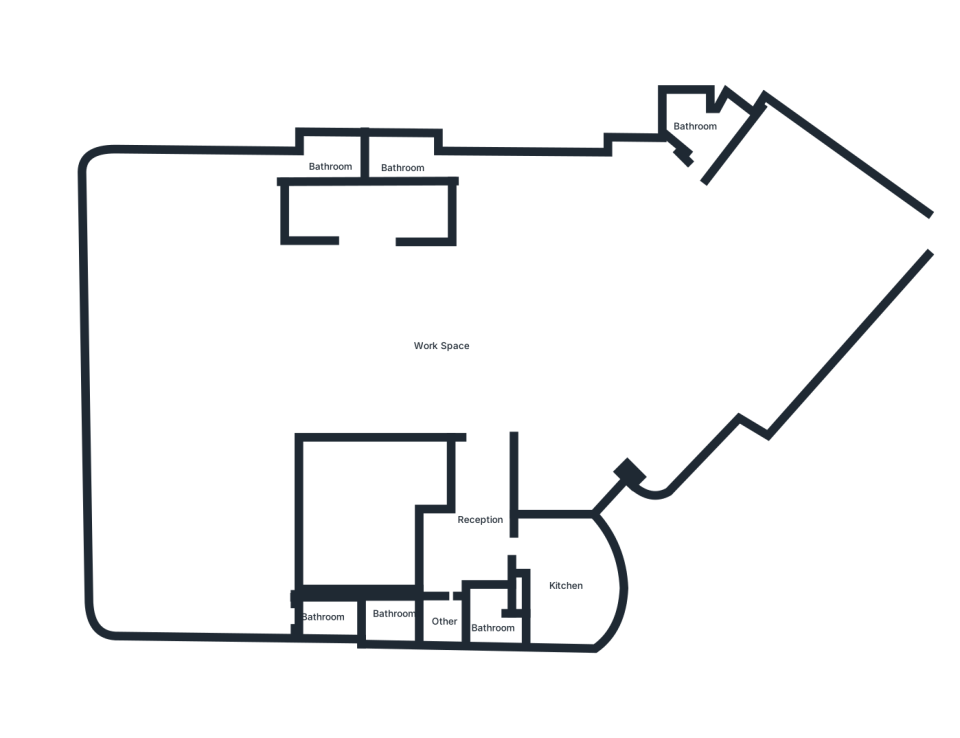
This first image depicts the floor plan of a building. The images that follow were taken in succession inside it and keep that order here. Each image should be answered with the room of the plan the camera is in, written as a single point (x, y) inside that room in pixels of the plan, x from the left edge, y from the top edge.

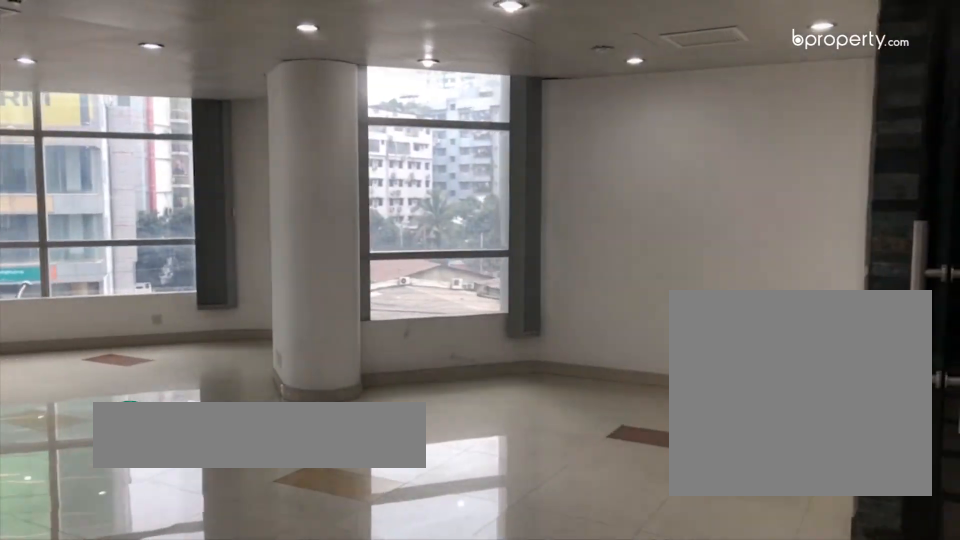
(441, 347)
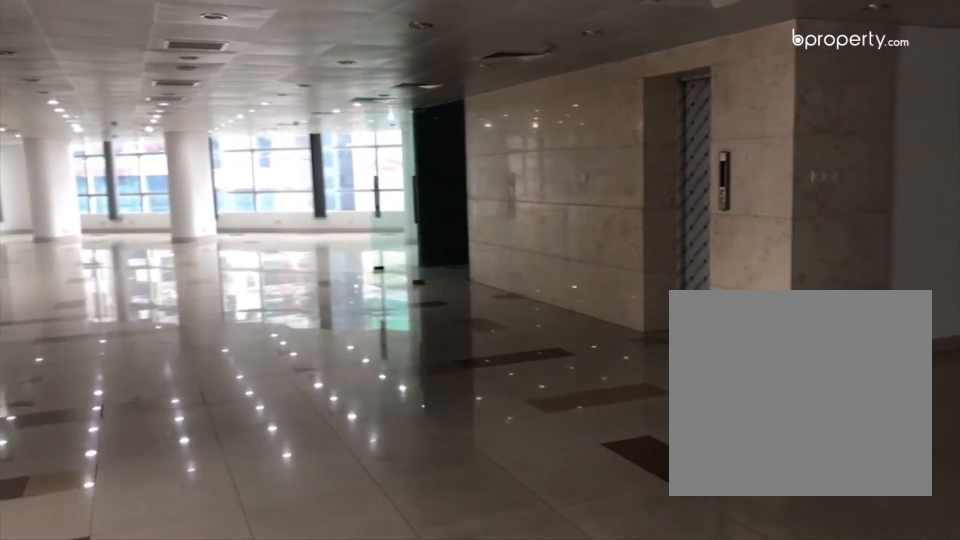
(441, 347)
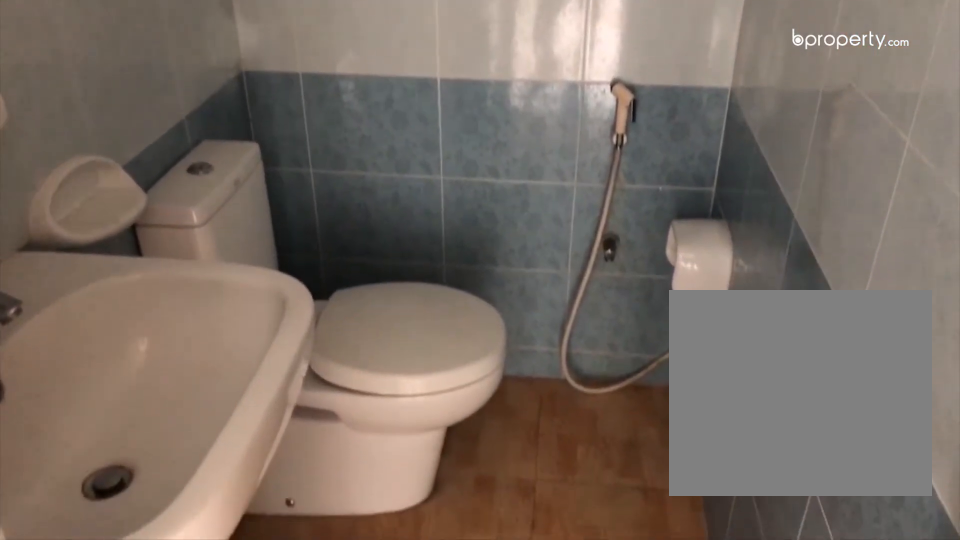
(331, 165)
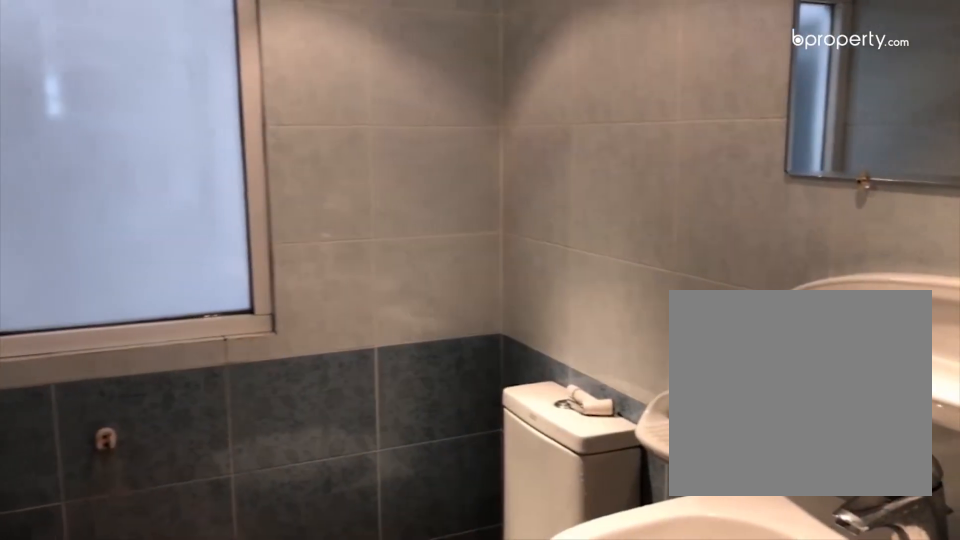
(321, 619)
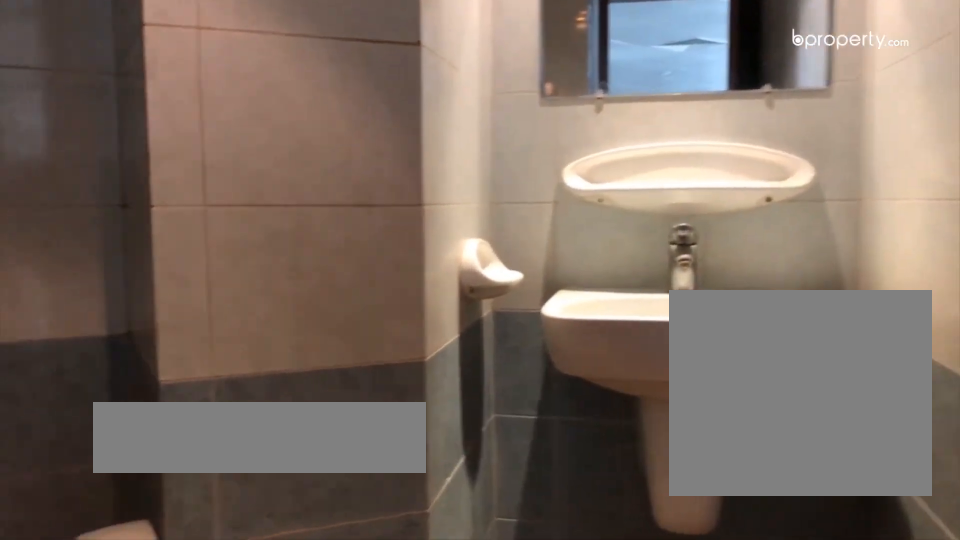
(690, 114)
